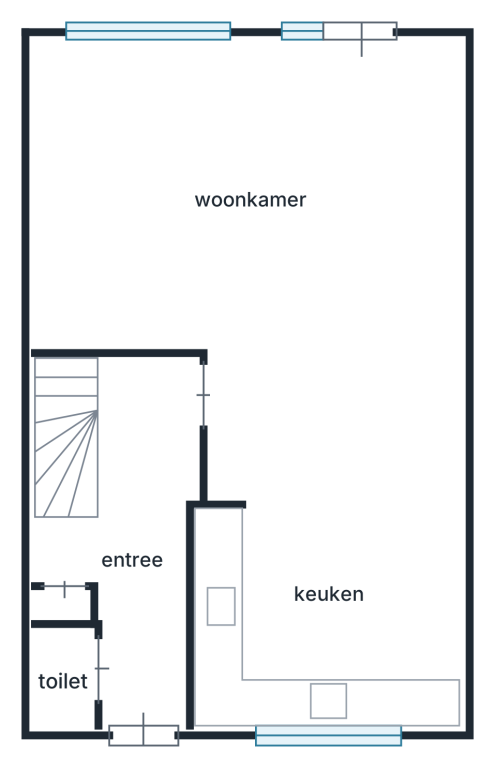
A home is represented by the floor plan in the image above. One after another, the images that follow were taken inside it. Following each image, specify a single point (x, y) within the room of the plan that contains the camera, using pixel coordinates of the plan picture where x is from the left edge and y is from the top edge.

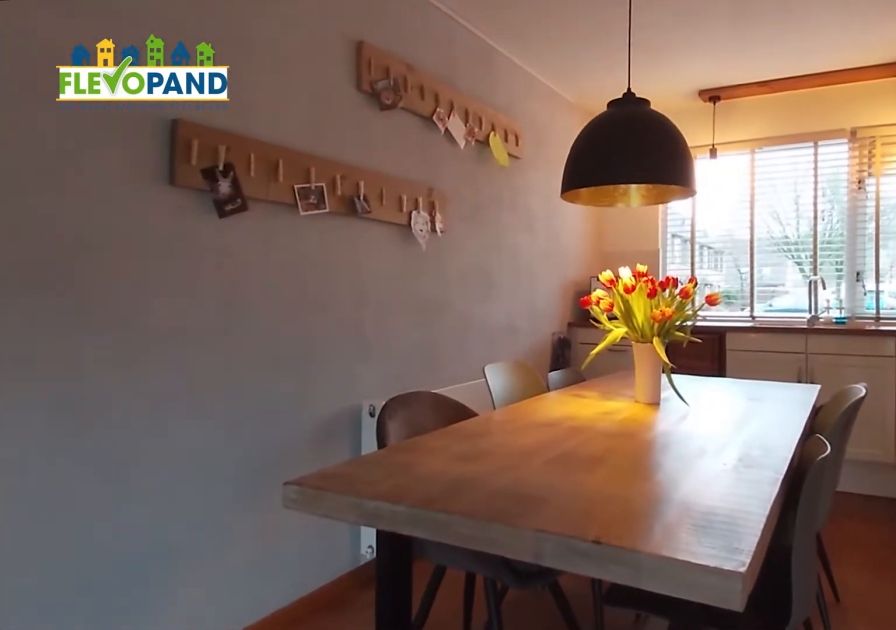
(458, 270)
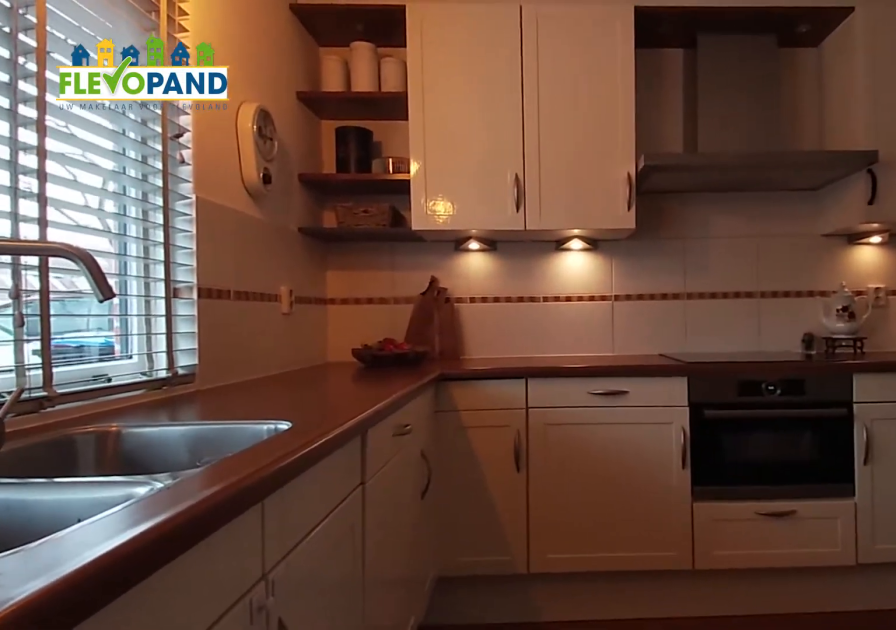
(328, 614)
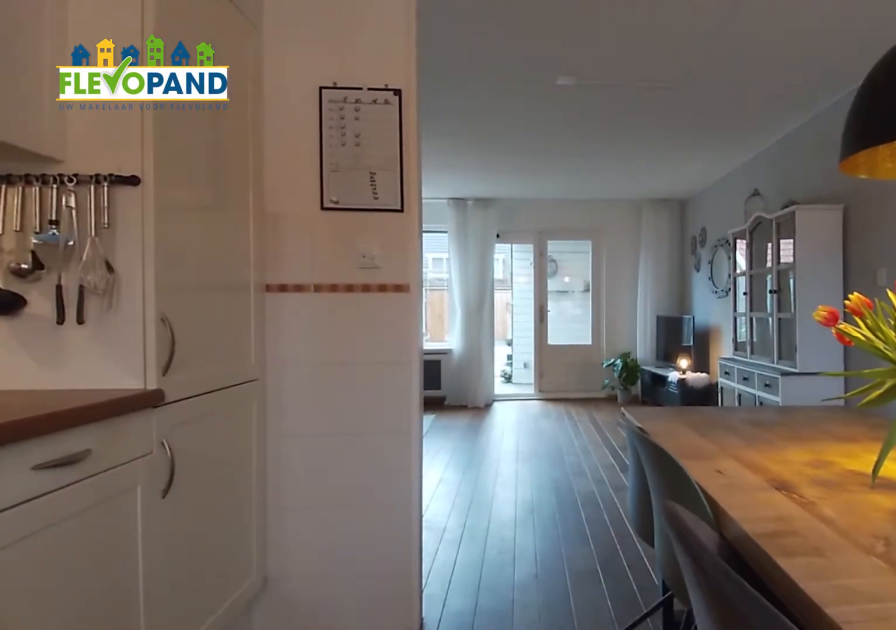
(328, 614)
